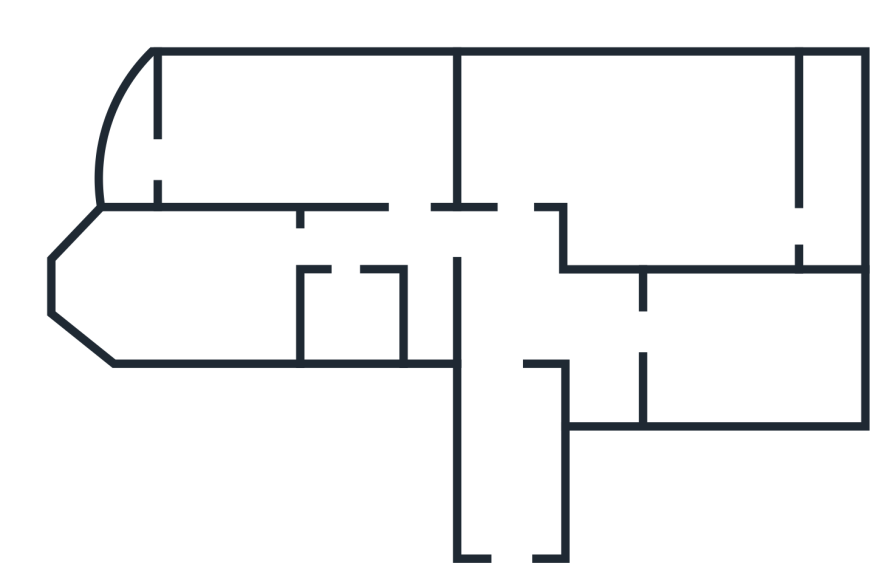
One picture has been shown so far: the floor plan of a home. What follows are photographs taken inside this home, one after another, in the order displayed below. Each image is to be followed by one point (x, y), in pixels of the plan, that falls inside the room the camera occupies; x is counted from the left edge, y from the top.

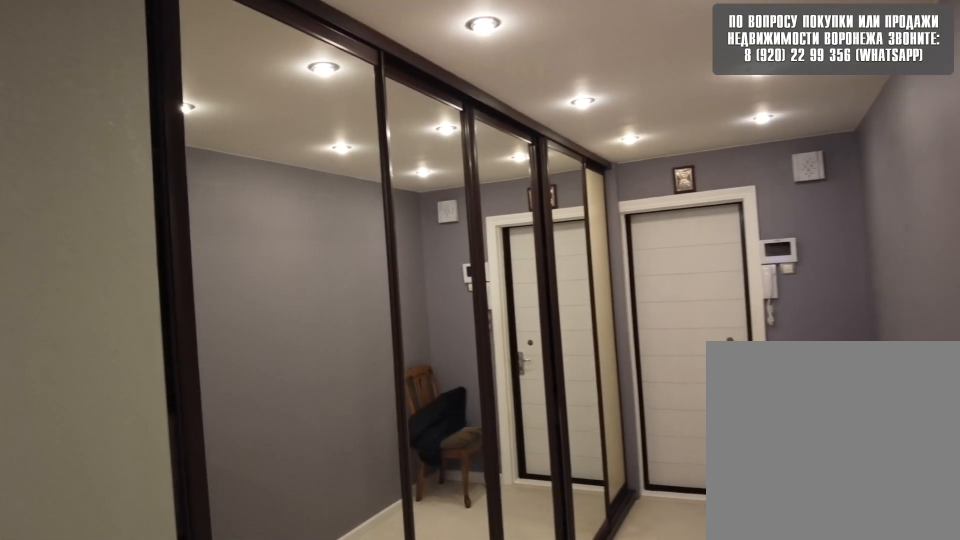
(516, 327)
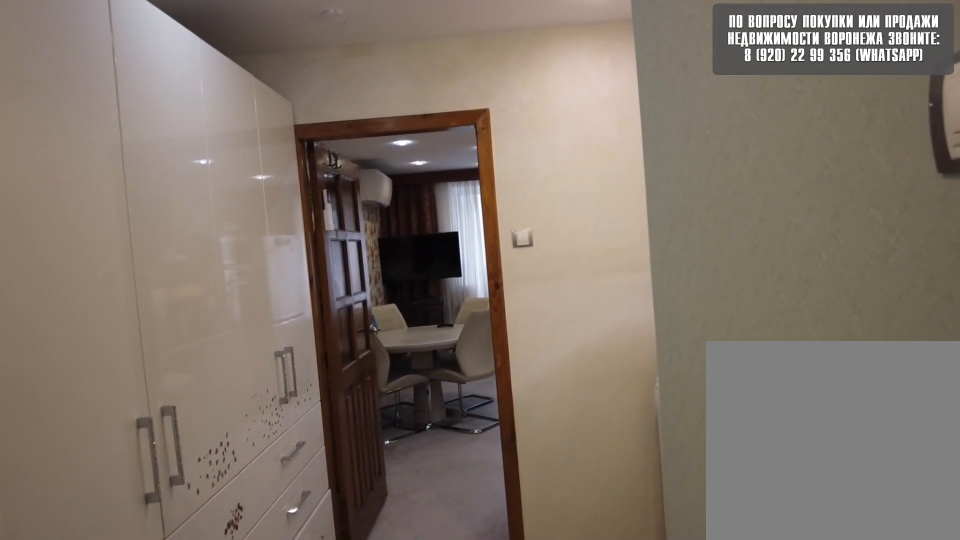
(516, 327)
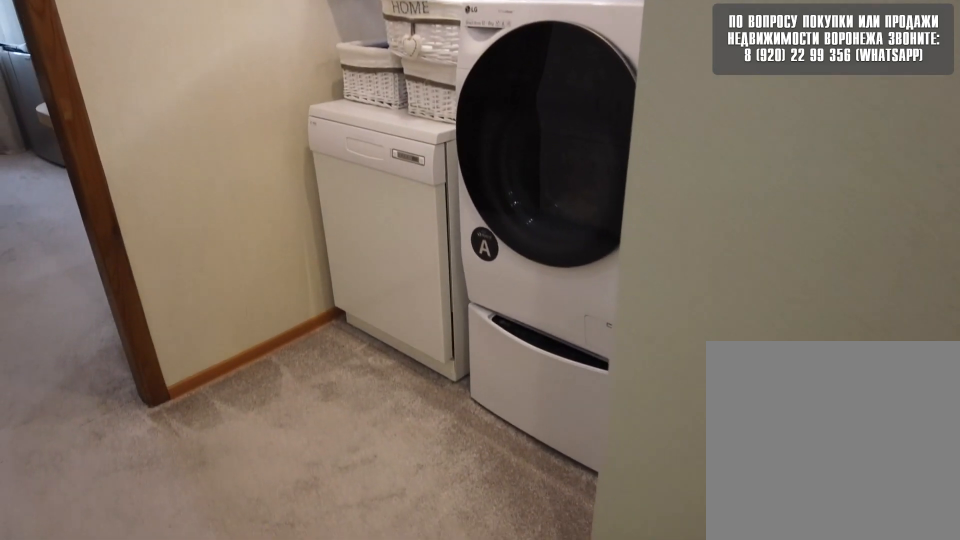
(612, 334)
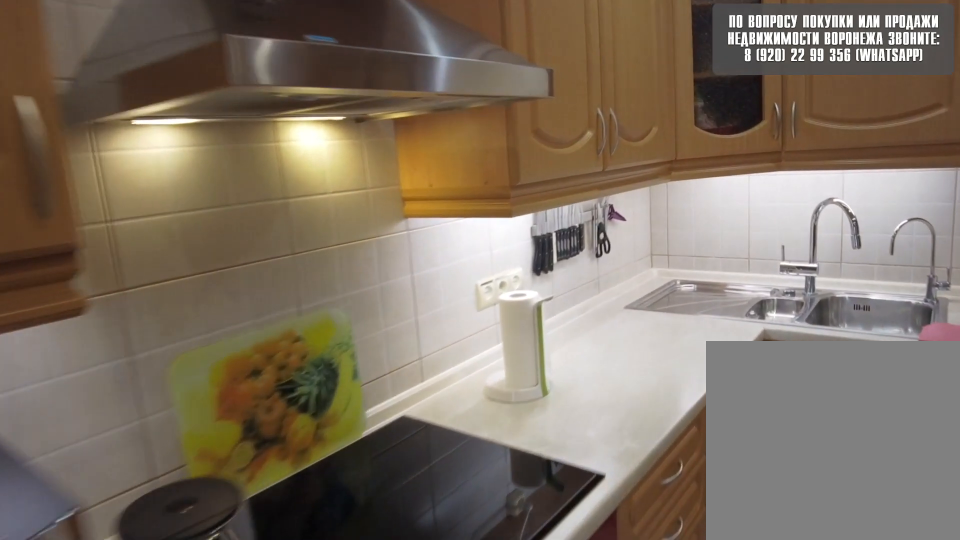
(717, 349)
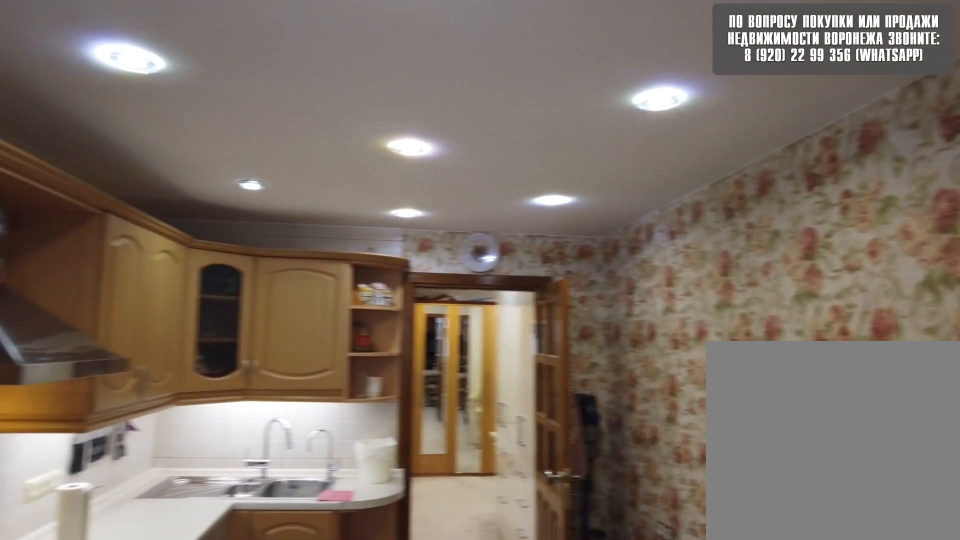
(717, 349)
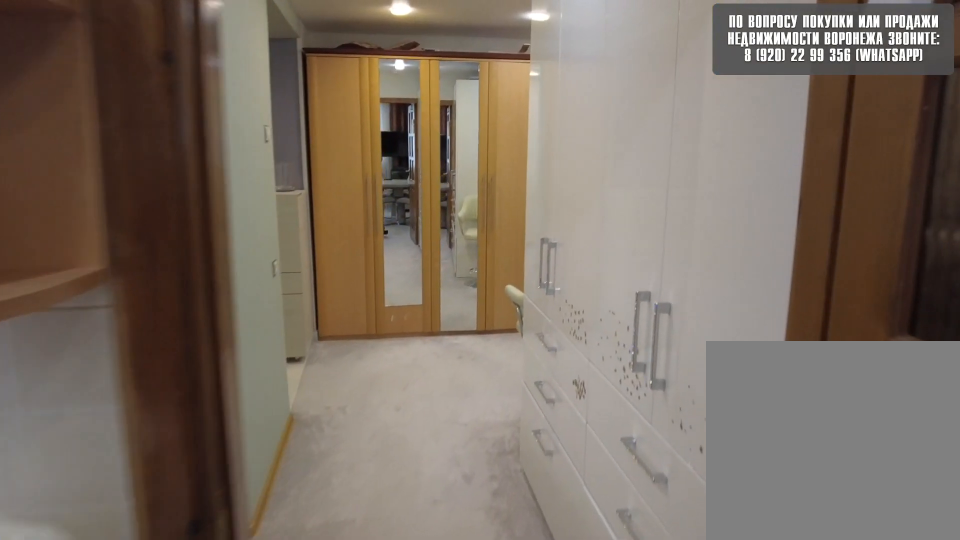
(618, 349)
